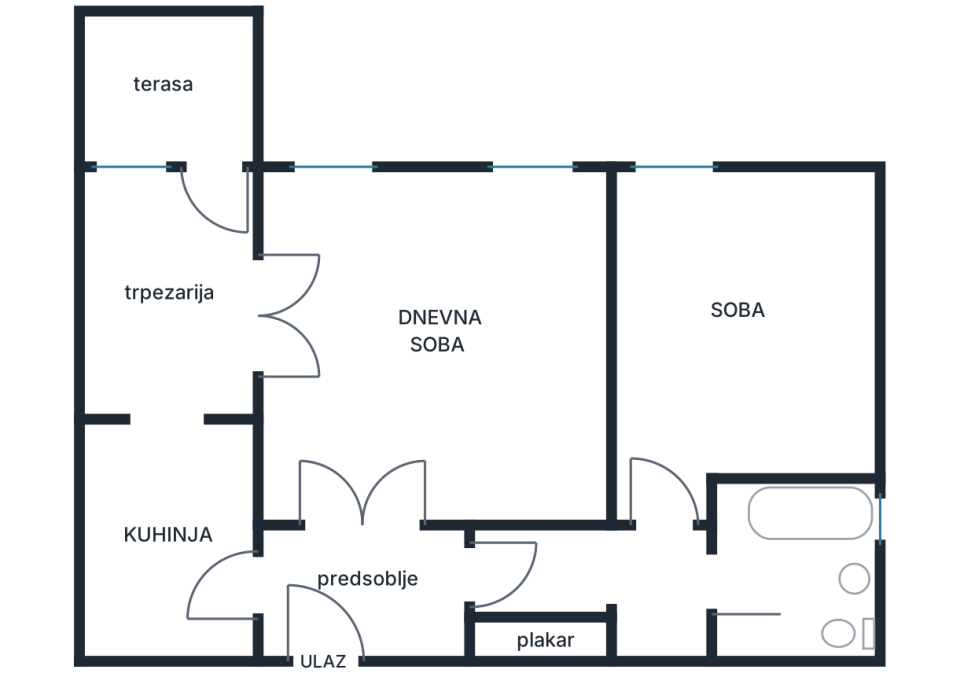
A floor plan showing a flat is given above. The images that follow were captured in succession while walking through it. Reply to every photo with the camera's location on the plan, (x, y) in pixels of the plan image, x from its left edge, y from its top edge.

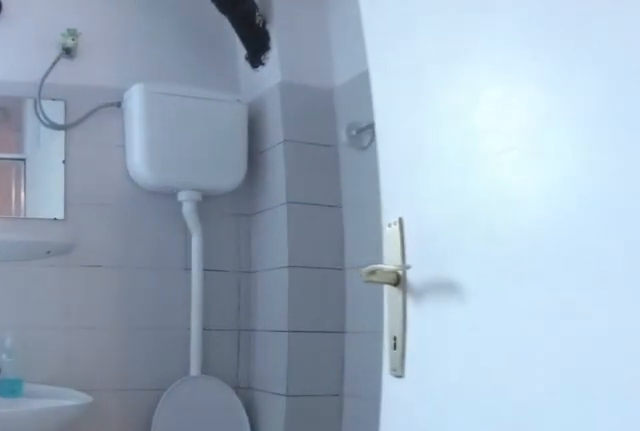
(696, 582)
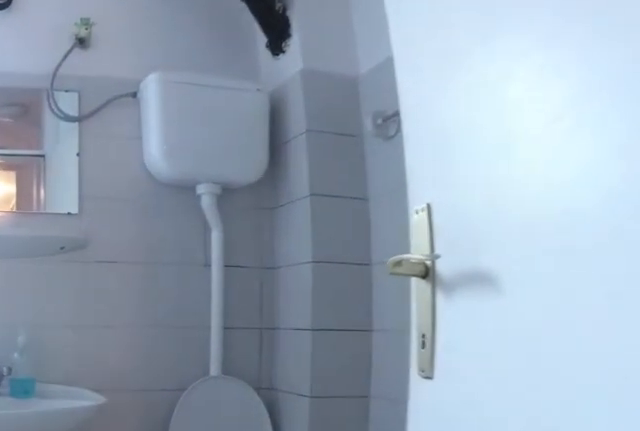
(702, 581)
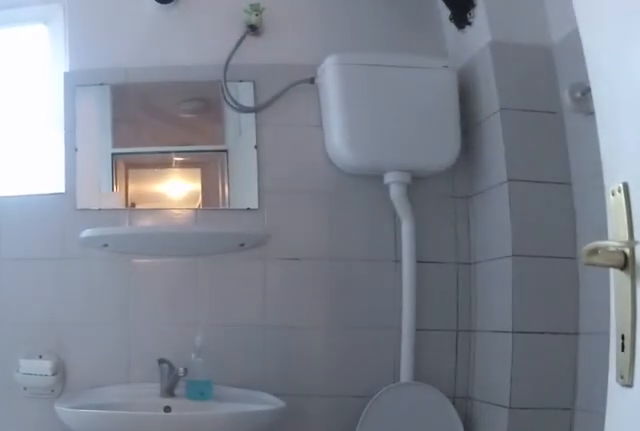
(702, 581)
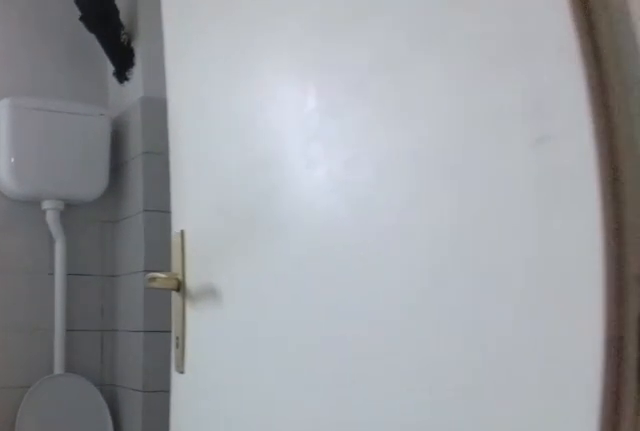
(691, 555)
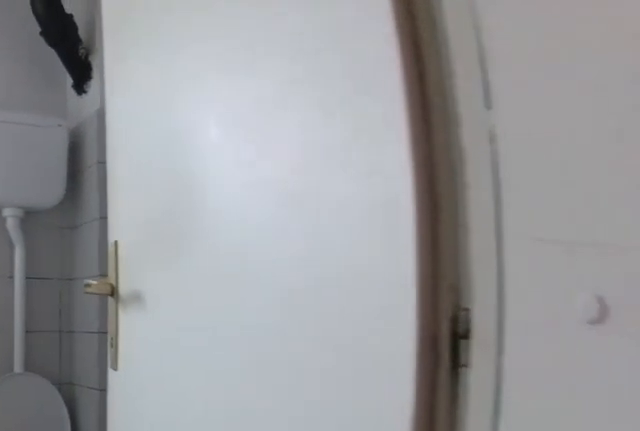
(689, 552)
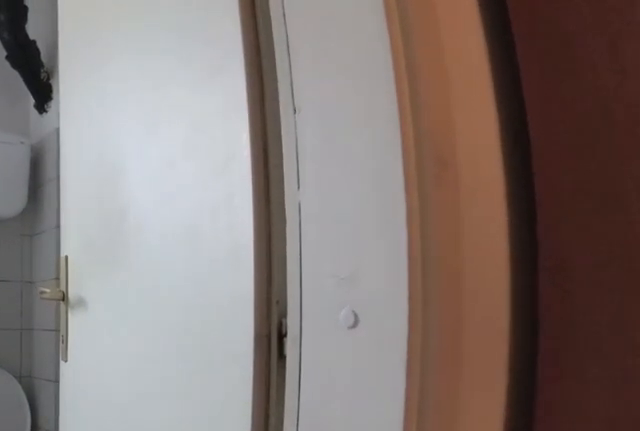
(685, 540)
